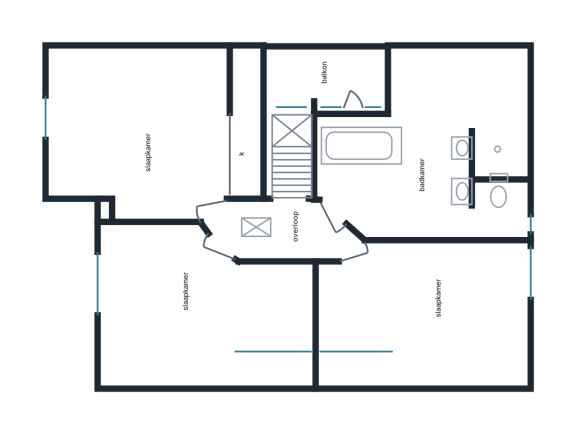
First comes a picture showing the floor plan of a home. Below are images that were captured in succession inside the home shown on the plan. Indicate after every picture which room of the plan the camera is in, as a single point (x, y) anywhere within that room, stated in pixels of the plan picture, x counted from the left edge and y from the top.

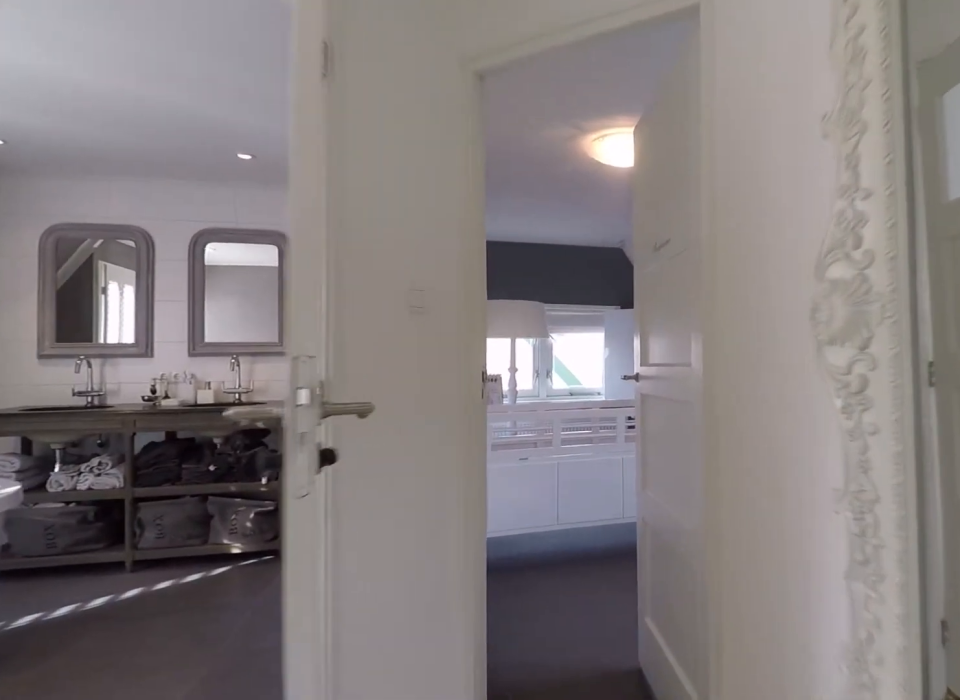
(280, 229)
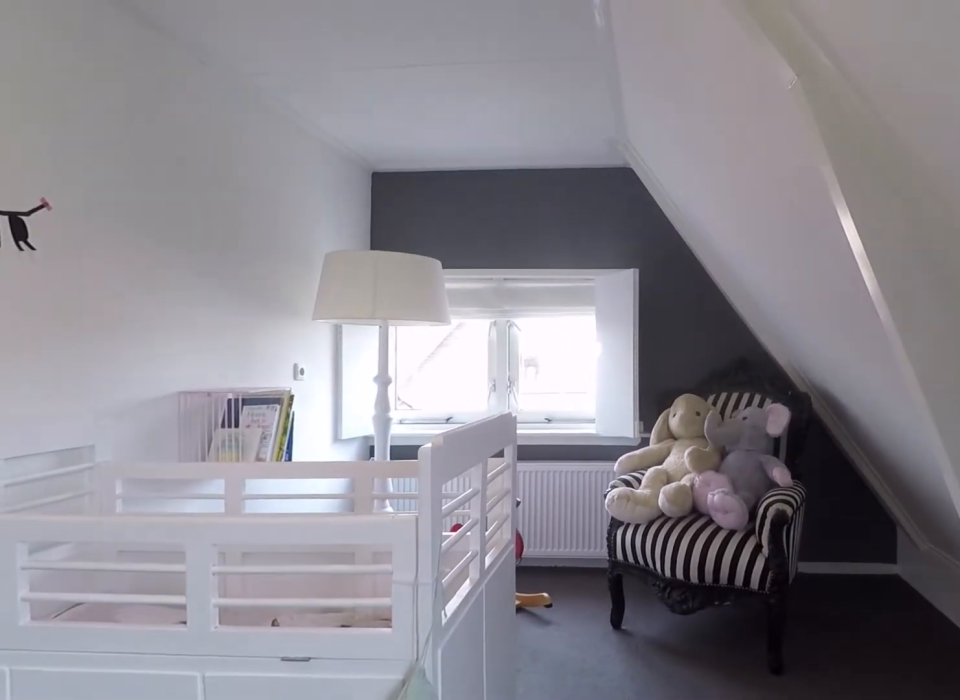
(429, 292)
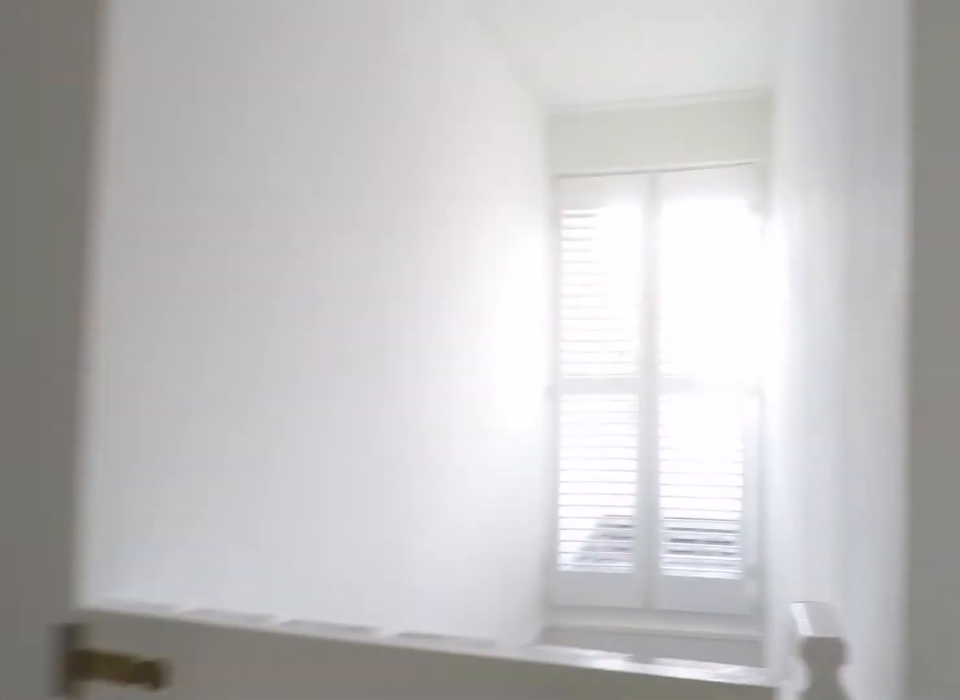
(280, 229)
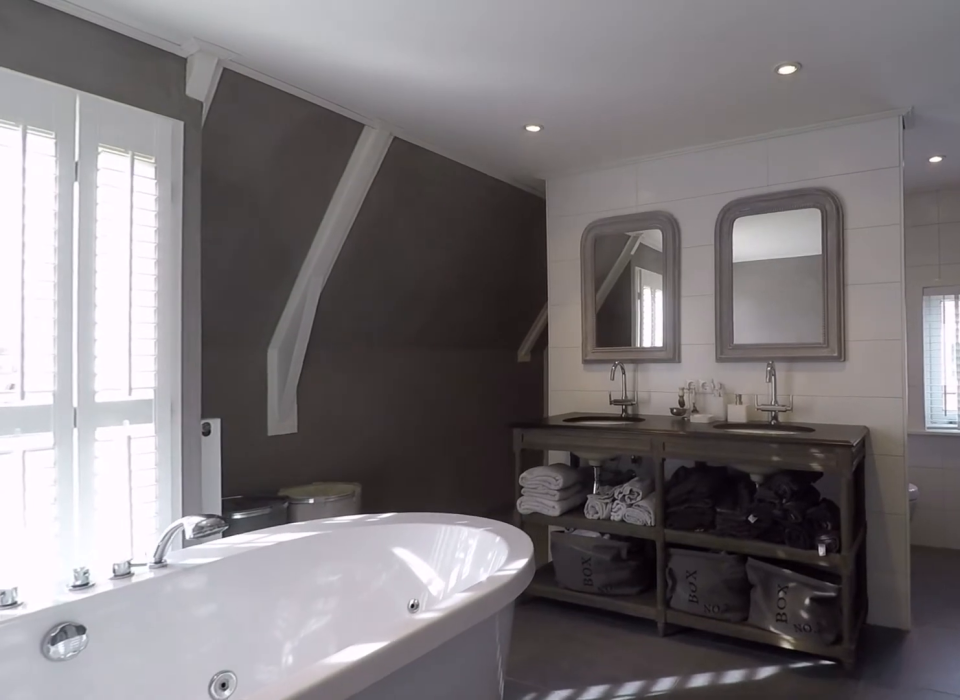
(443, 156)
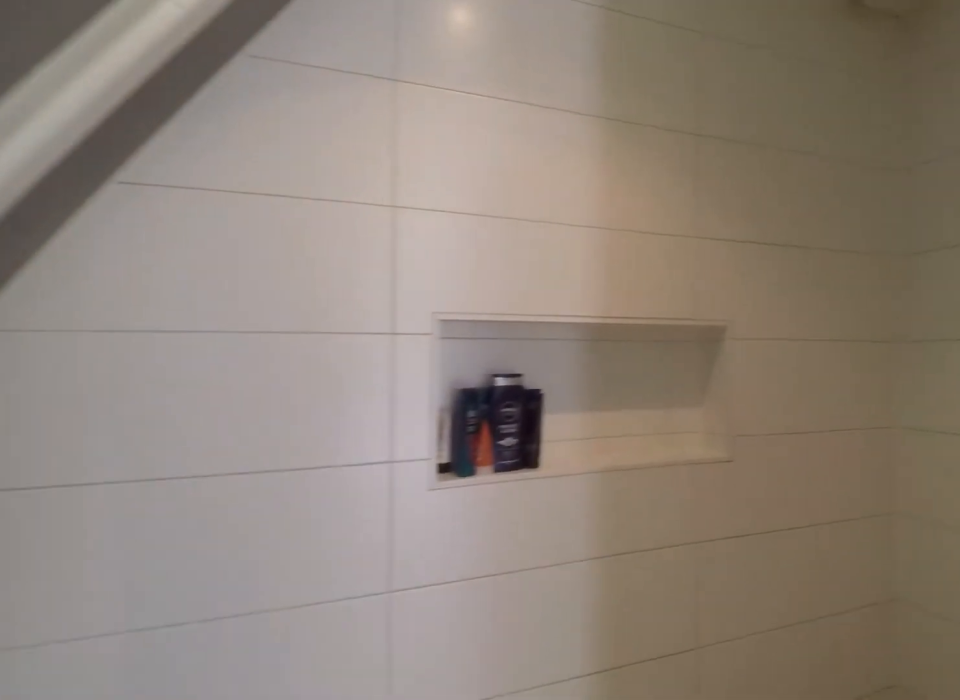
(443, 156)
